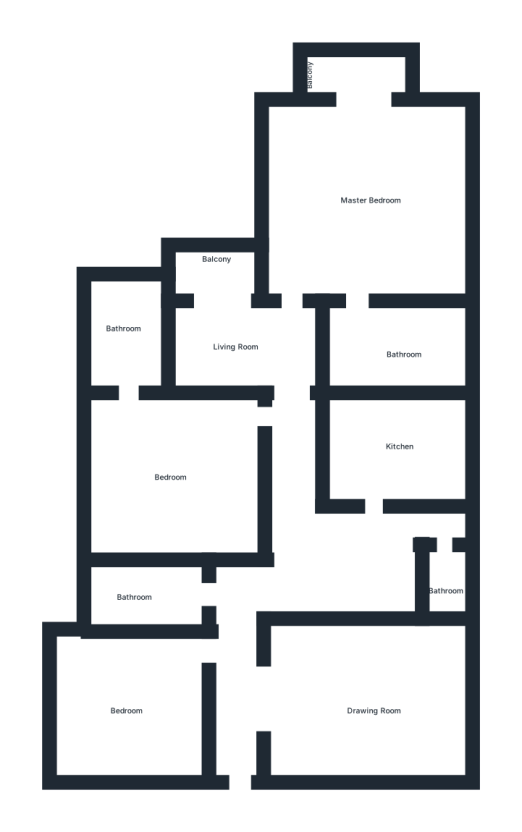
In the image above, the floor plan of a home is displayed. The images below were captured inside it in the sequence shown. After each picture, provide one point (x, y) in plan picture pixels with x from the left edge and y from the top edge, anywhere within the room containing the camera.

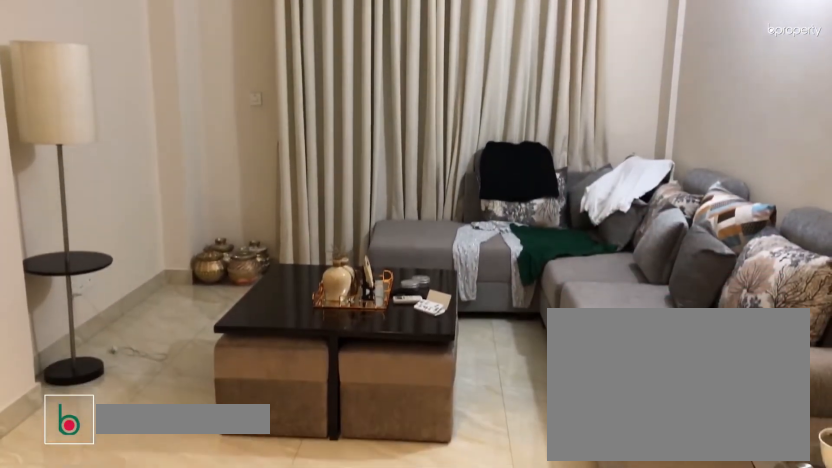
(360, 699)
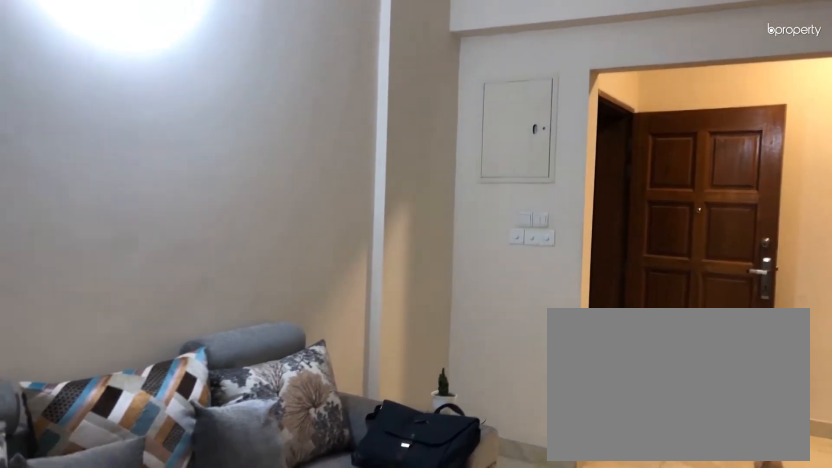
(363, 700)
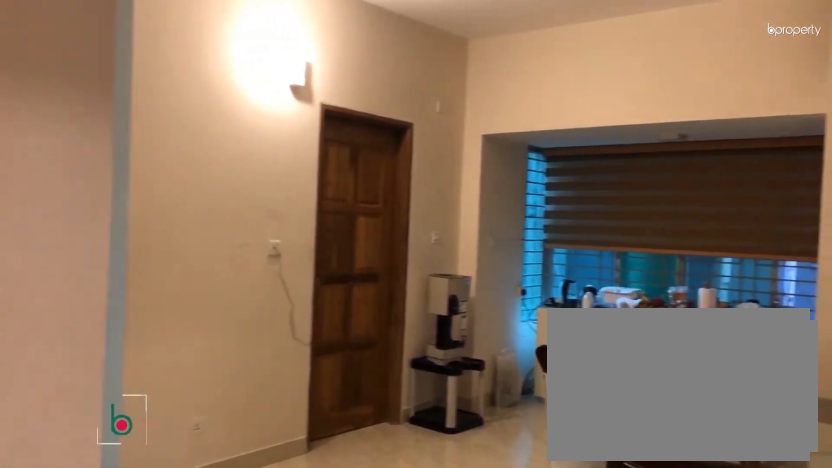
(314, 589)
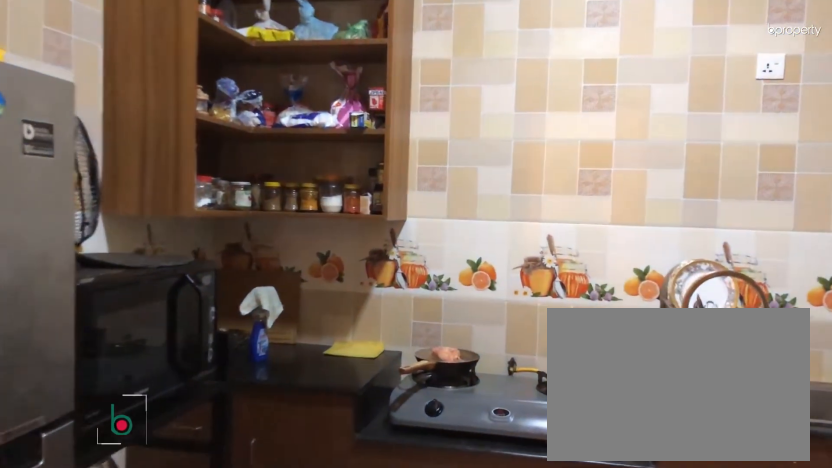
(388, 444)
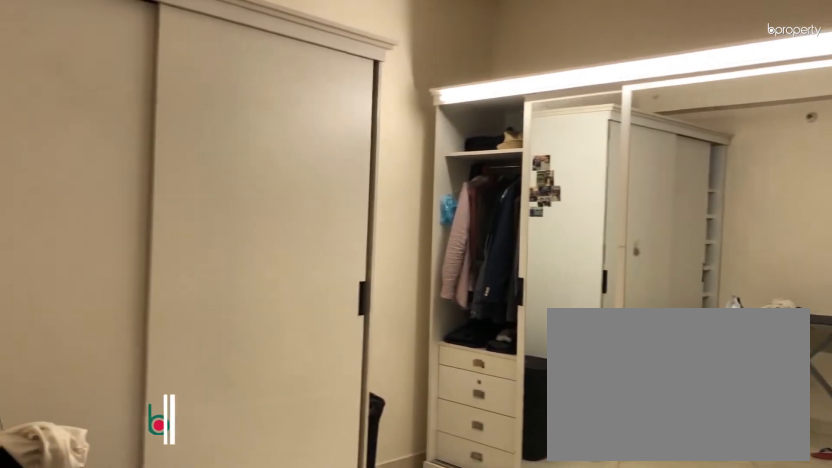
(142, 698)
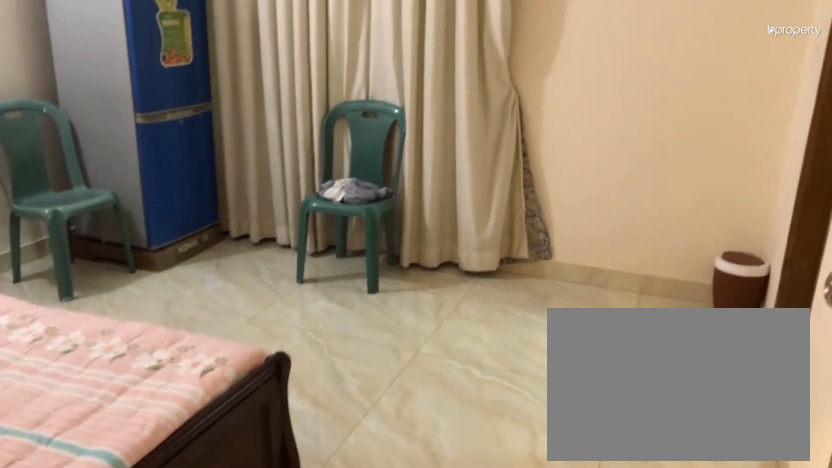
(153, 467)
